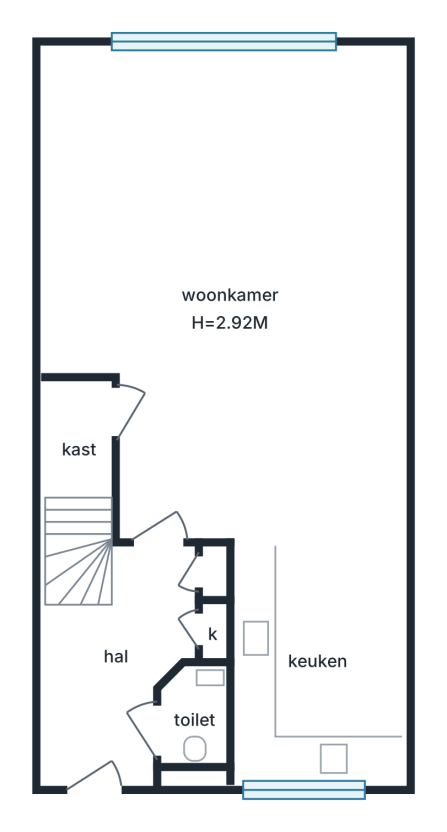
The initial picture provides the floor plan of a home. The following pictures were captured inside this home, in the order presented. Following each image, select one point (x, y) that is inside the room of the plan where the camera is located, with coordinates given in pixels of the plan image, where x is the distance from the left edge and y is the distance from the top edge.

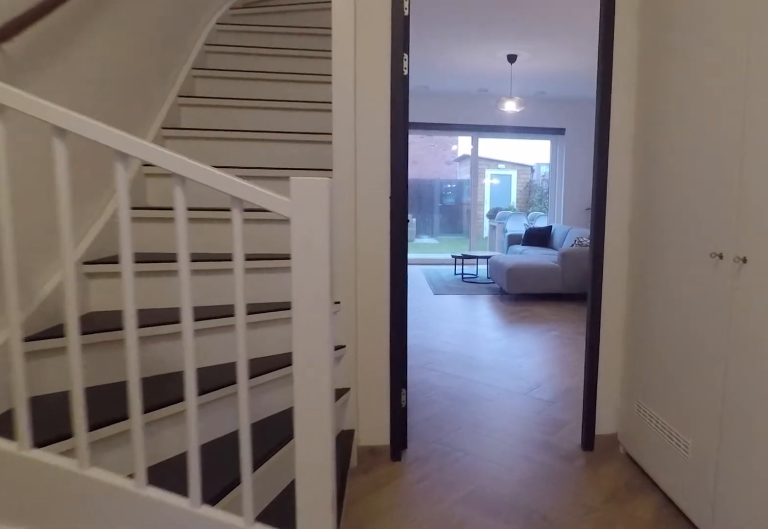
(116, 667)
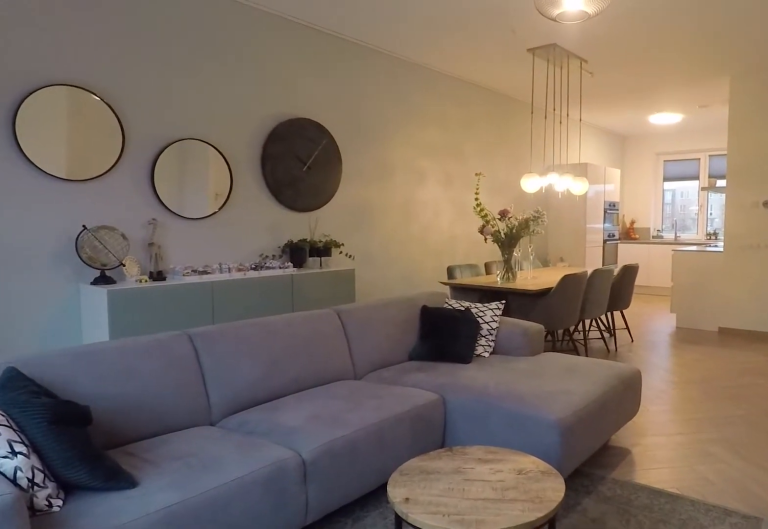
(240, 350)
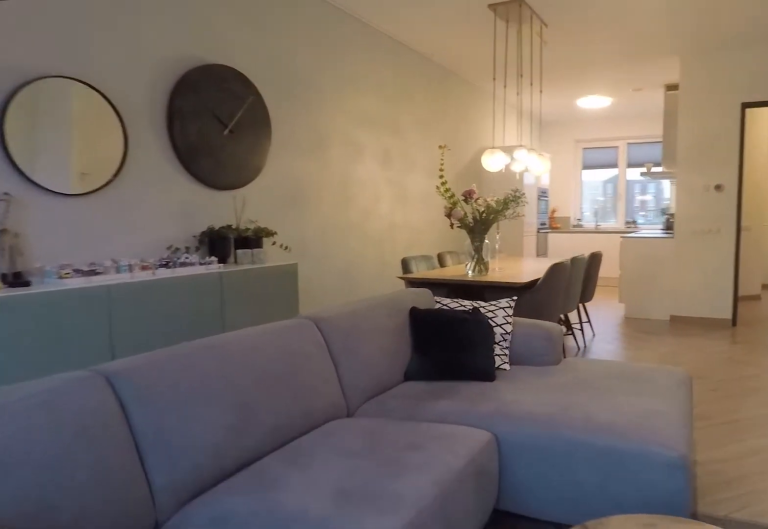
(240, 350)
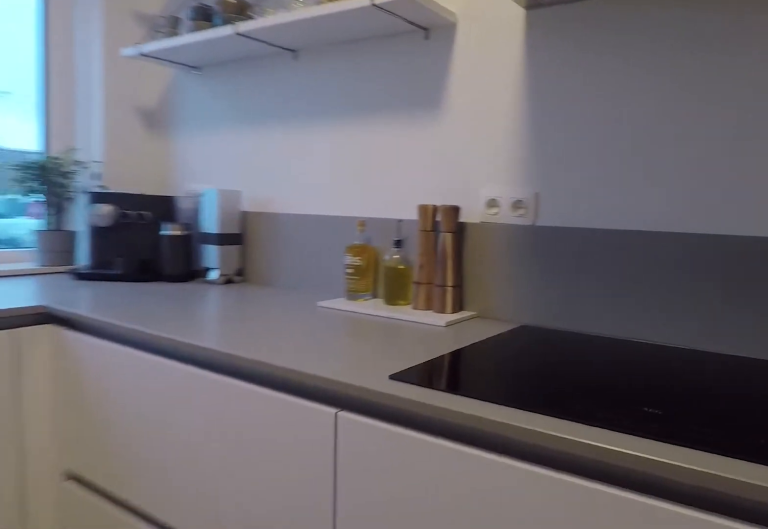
(318, 658)
